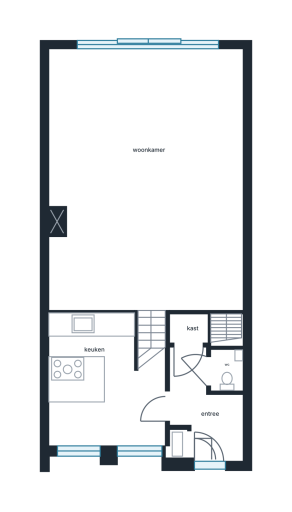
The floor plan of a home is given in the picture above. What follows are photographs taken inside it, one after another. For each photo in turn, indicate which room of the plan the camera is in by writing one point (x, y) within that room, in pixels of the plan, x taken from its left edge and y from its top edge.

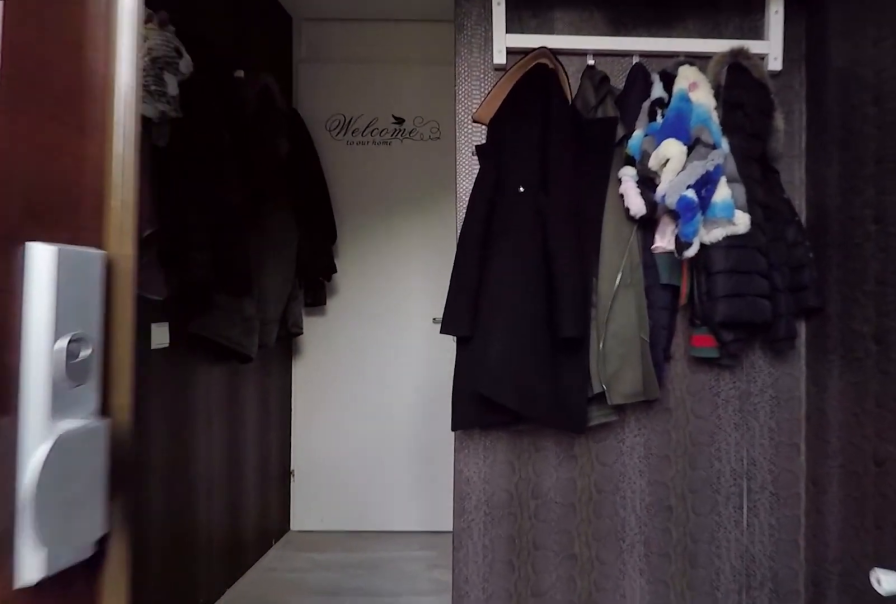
(204, 409)
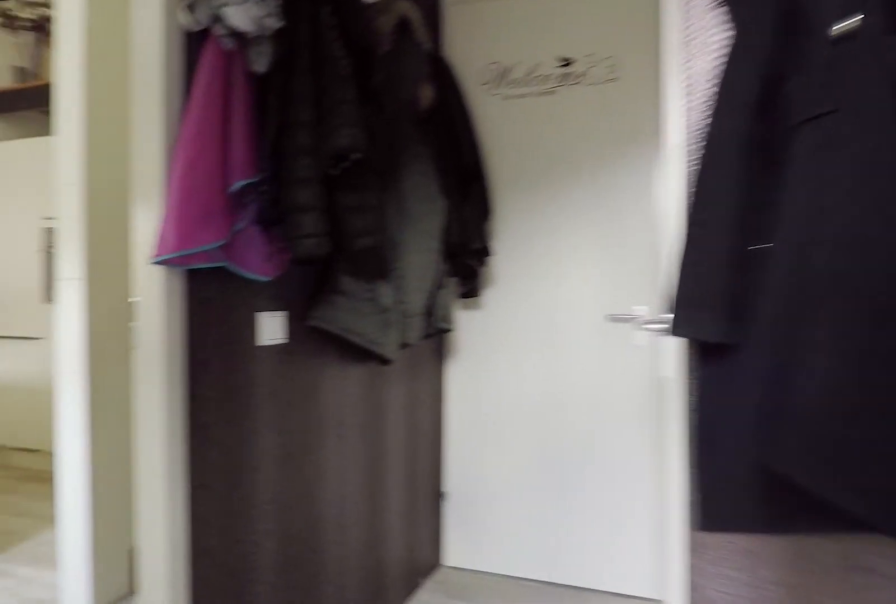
(204, 409)
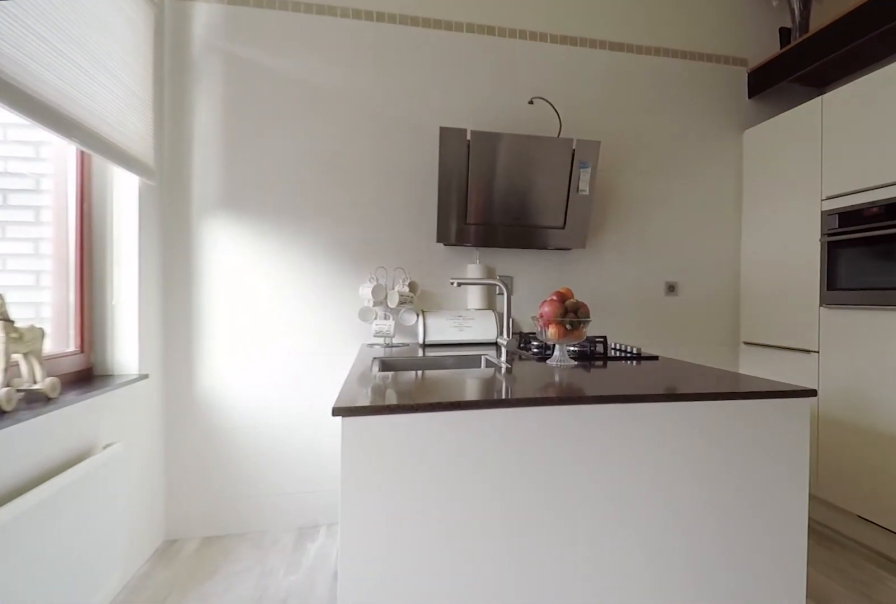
(103, 383)
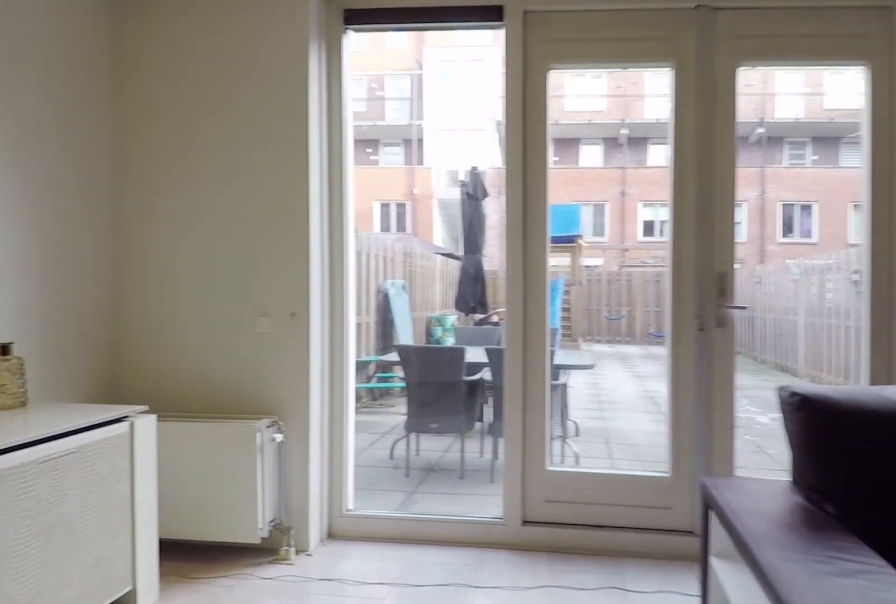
(142, 163)
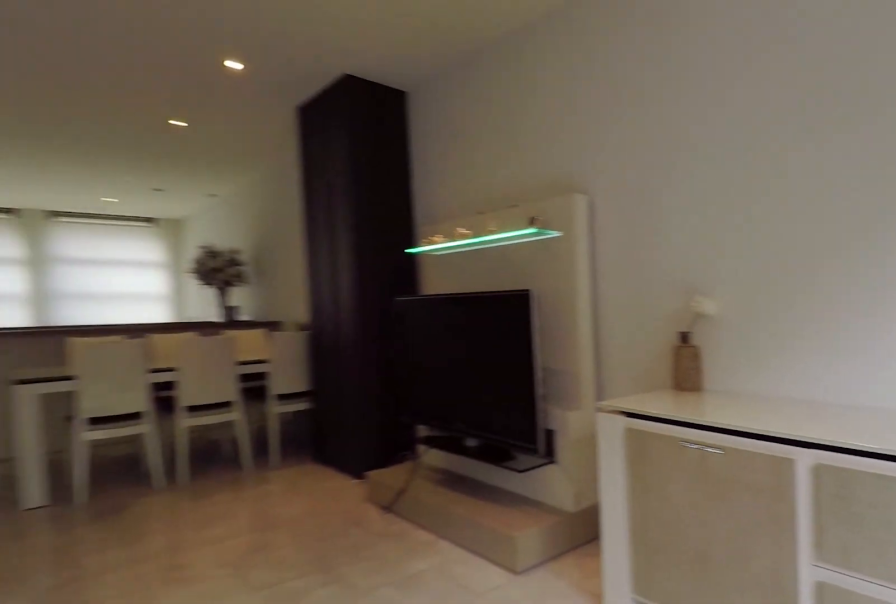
(142, 163)
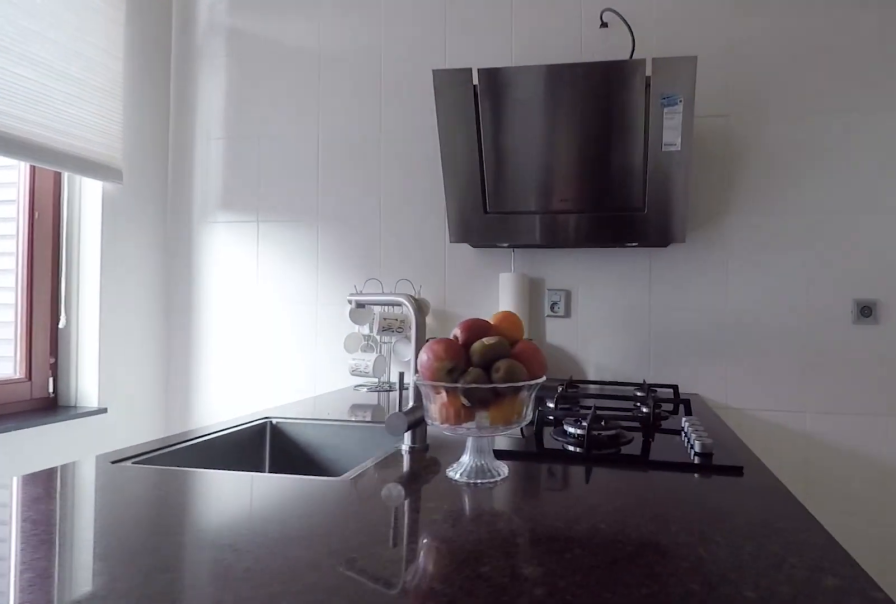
(103, 383)
